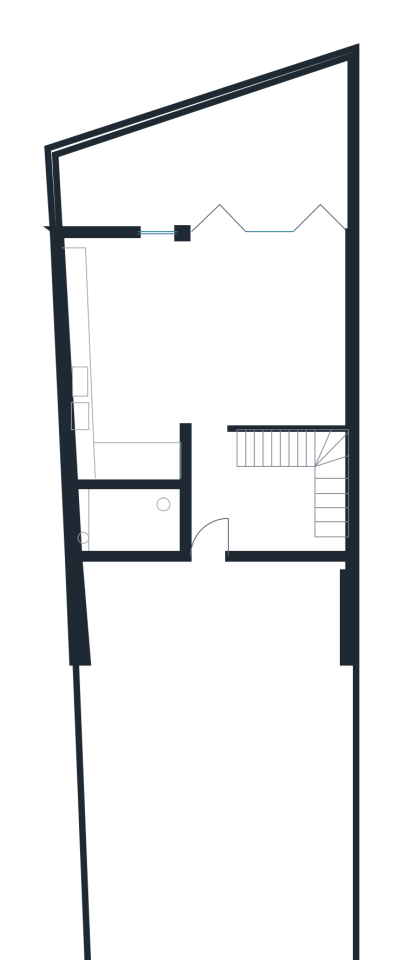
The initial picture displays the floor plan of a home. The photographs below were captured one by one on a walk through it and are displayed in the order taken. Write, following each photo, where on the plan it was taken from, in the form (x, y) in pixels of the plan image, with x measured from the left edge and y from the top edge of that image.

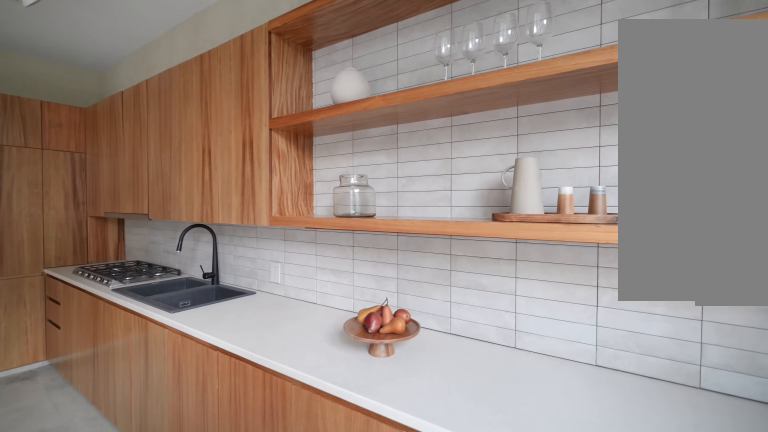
(111, 285)
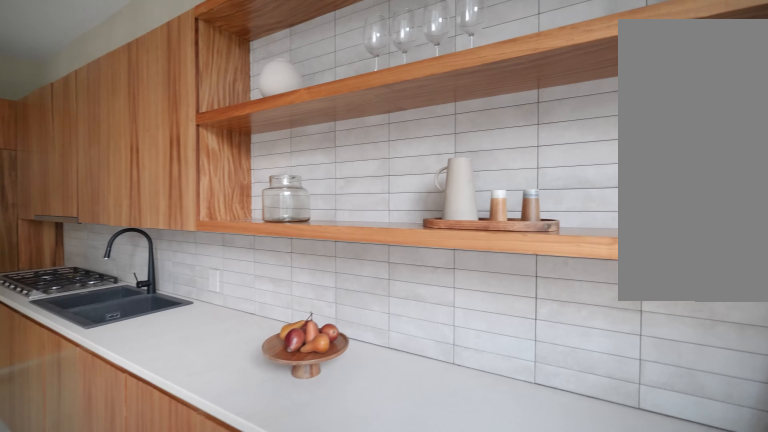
(111, 285)
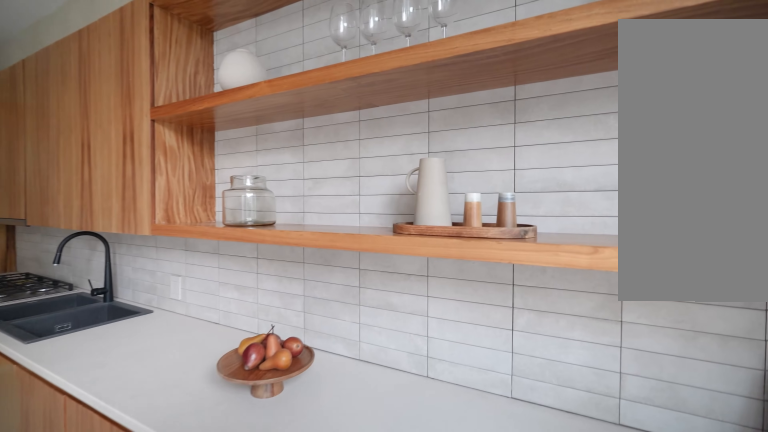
(111, 285)
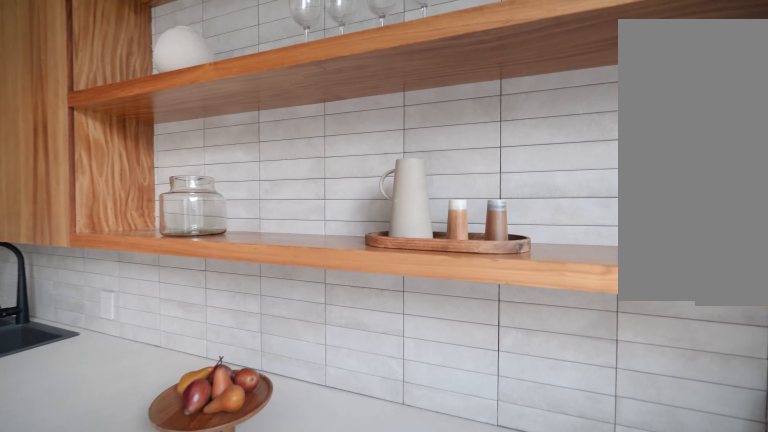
(113, 283)
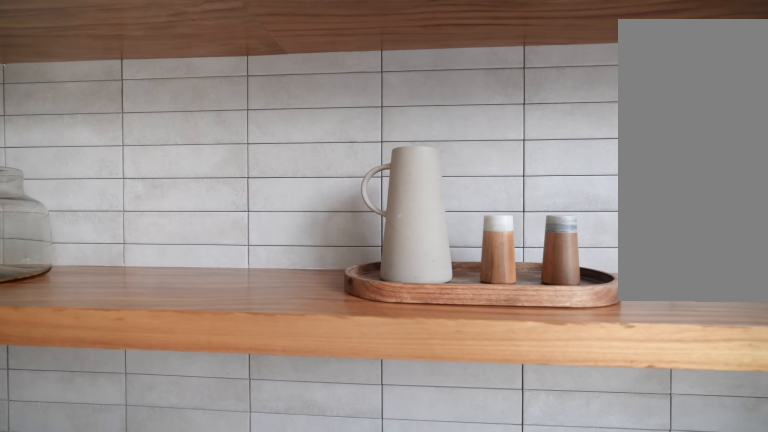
(113, 277)
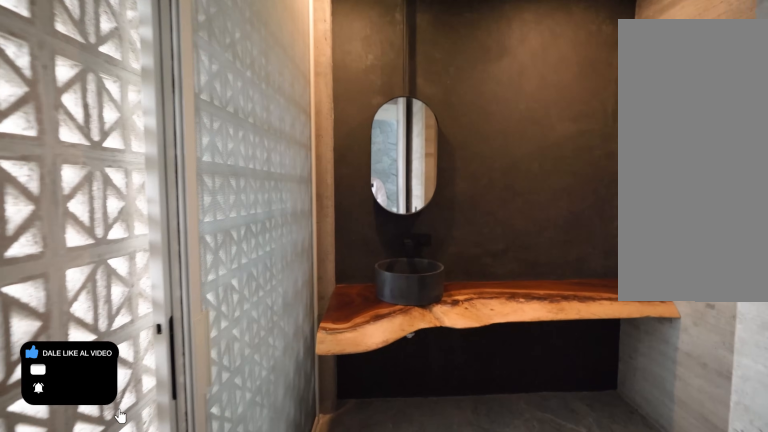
(139, 534)
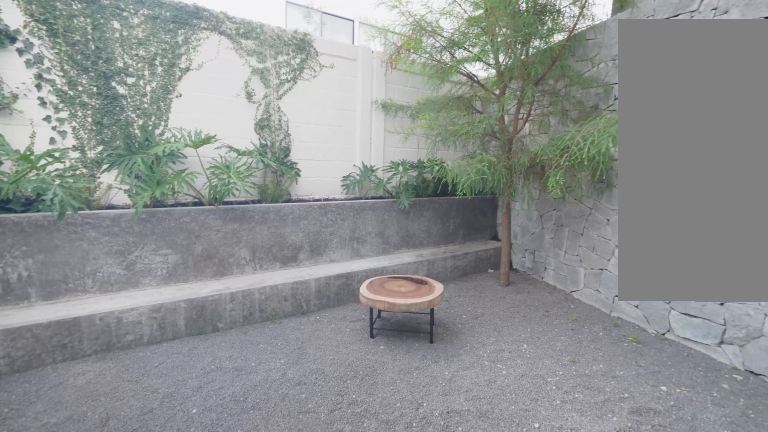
(214, 233)
